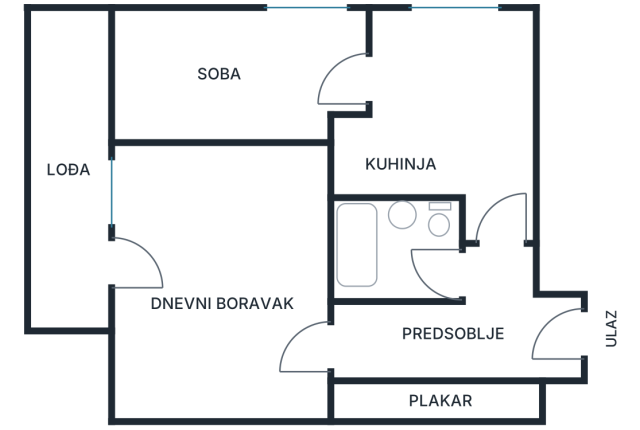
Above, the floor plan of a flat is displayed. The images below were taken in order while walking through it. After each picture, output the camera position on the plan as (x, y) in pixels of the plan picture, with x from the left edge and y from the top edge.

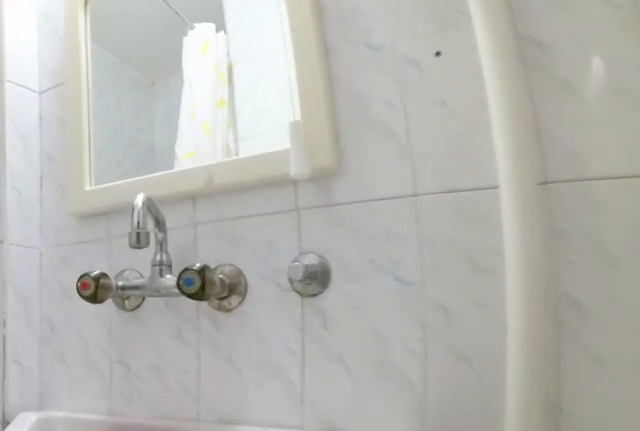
(434, 252)
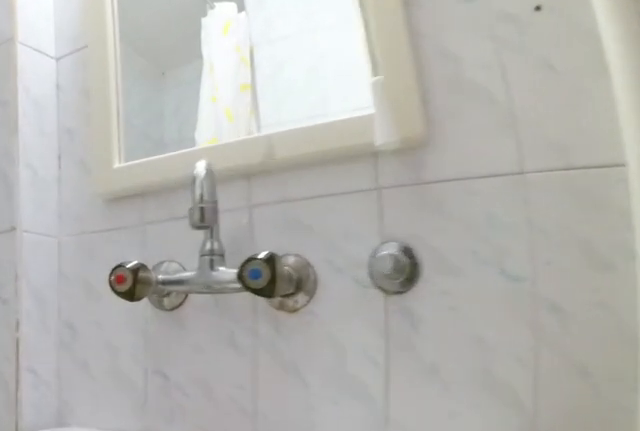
(429, 249)
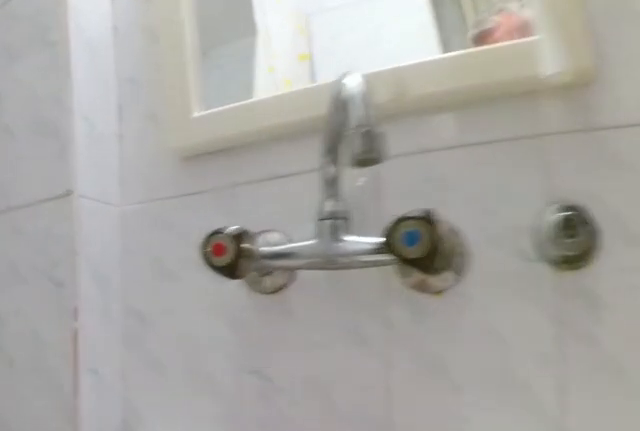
(424, 246)
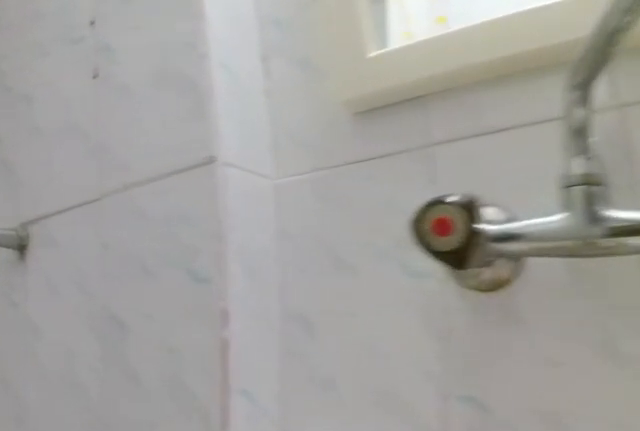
(419, 244)
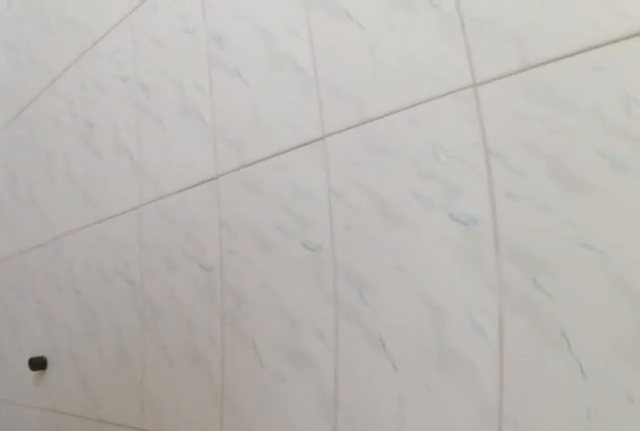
(409, 221)
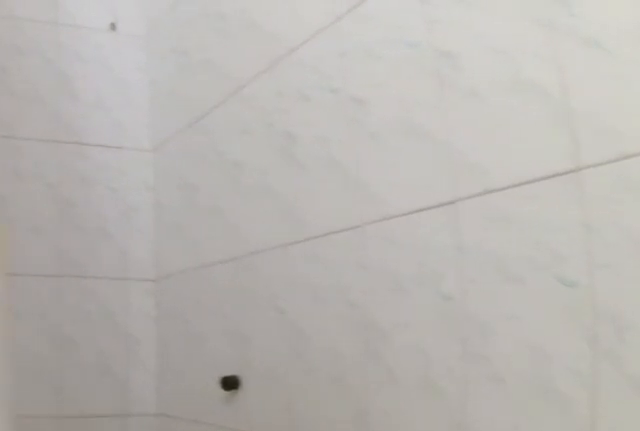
(404, 218)
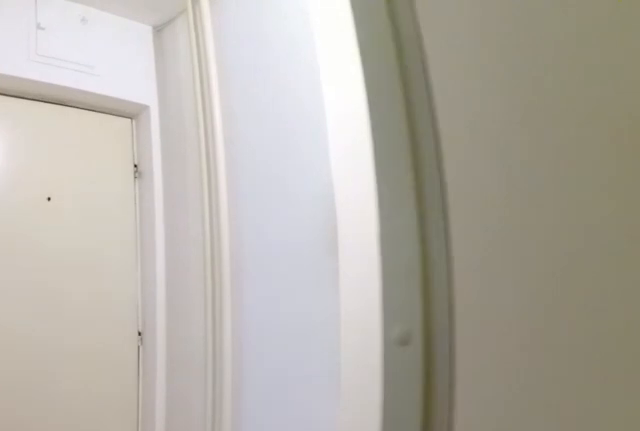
(435, 256)
